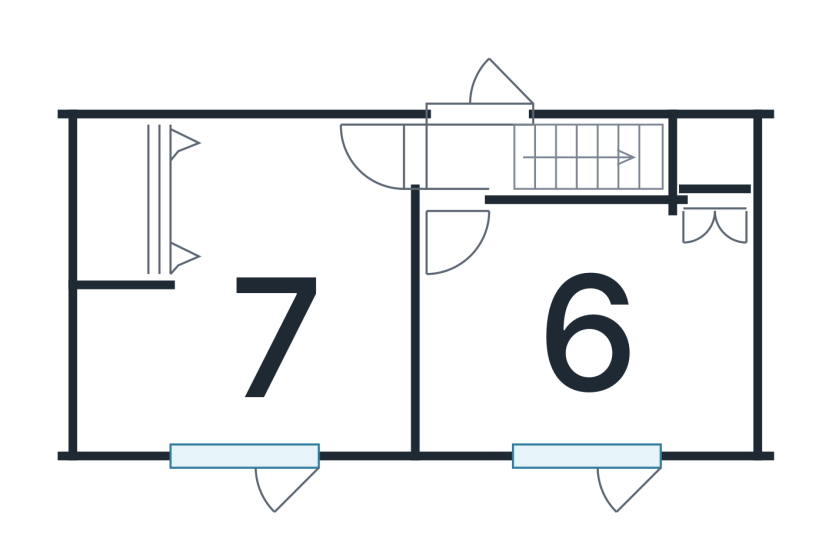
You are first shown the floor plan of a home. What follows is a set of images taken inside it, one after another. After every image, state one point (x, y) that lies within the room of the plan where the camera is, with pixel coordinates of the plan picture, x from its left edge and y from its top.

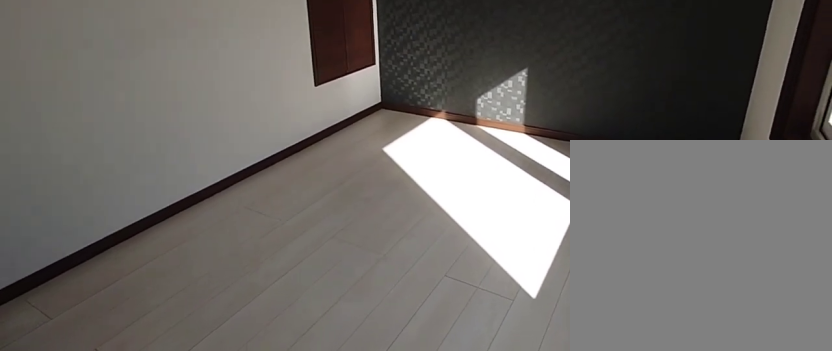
(586, 314)
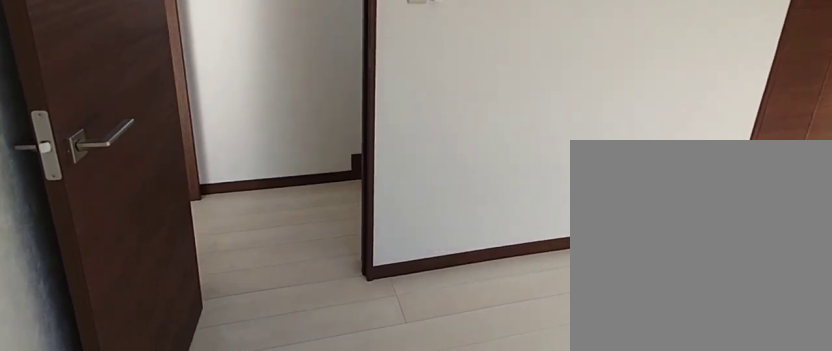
(586, 314)
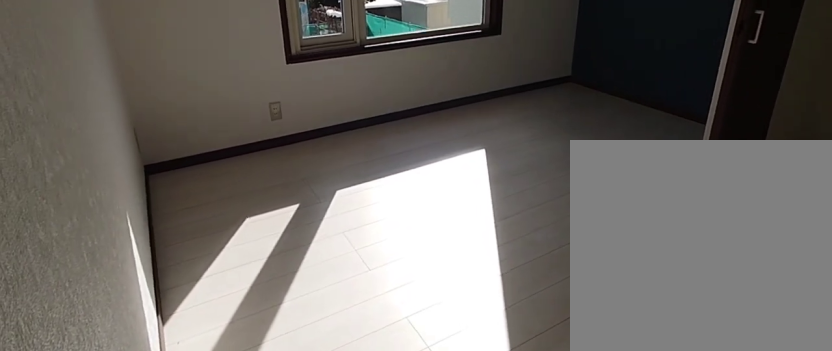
(264, 262)
